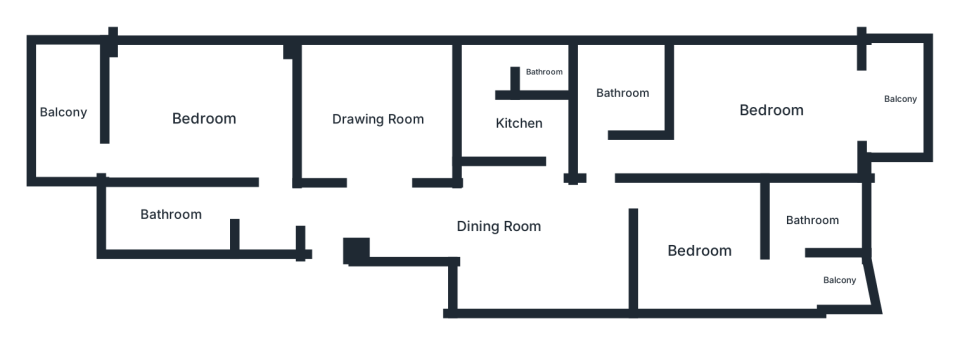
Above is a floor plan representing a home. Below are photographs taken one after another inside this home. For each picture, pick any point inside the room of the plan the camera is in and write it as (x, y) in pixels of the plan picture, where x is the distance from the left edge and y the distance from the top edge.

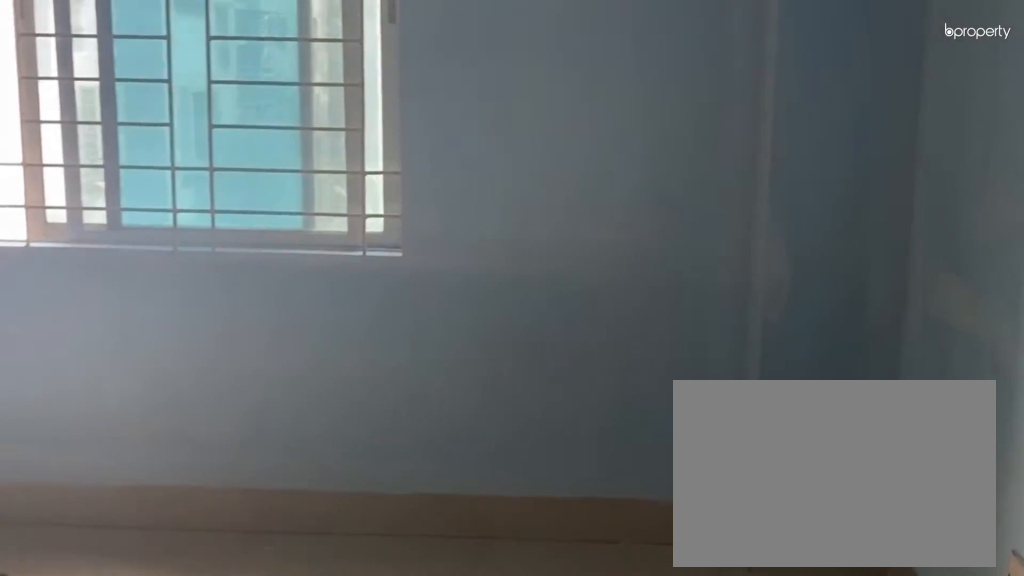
(203, 118)
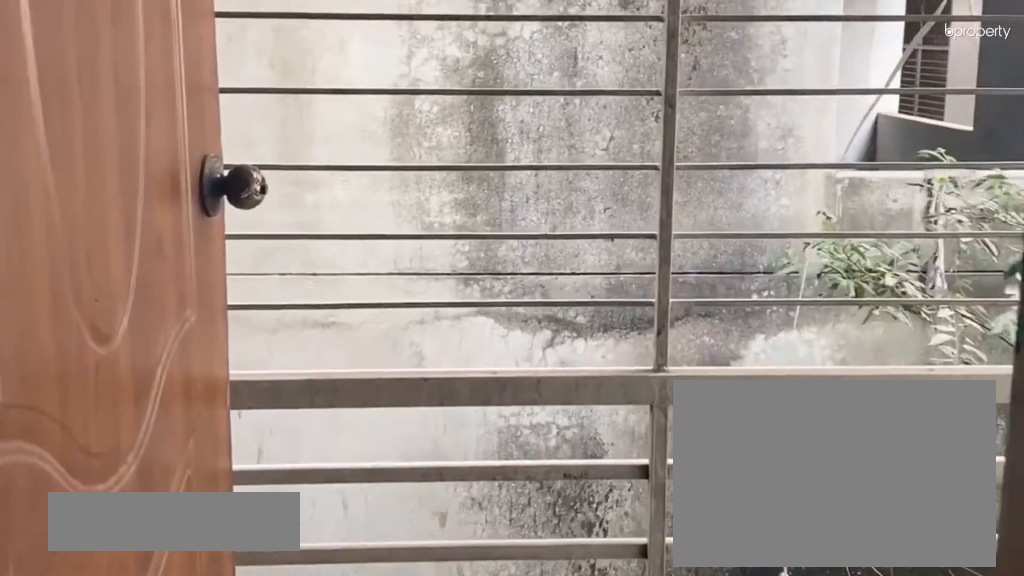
(62, 112)
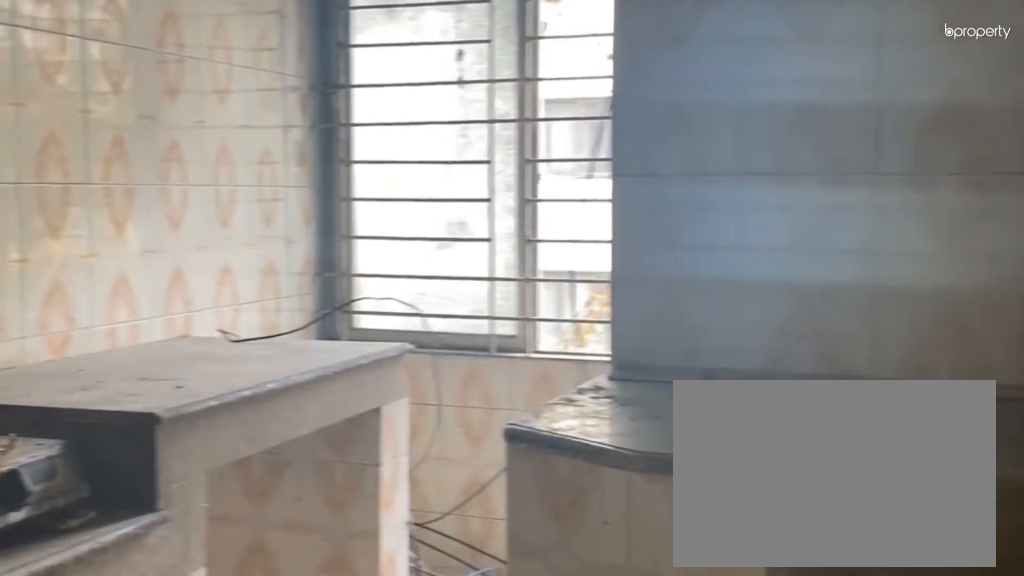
(518, 123)
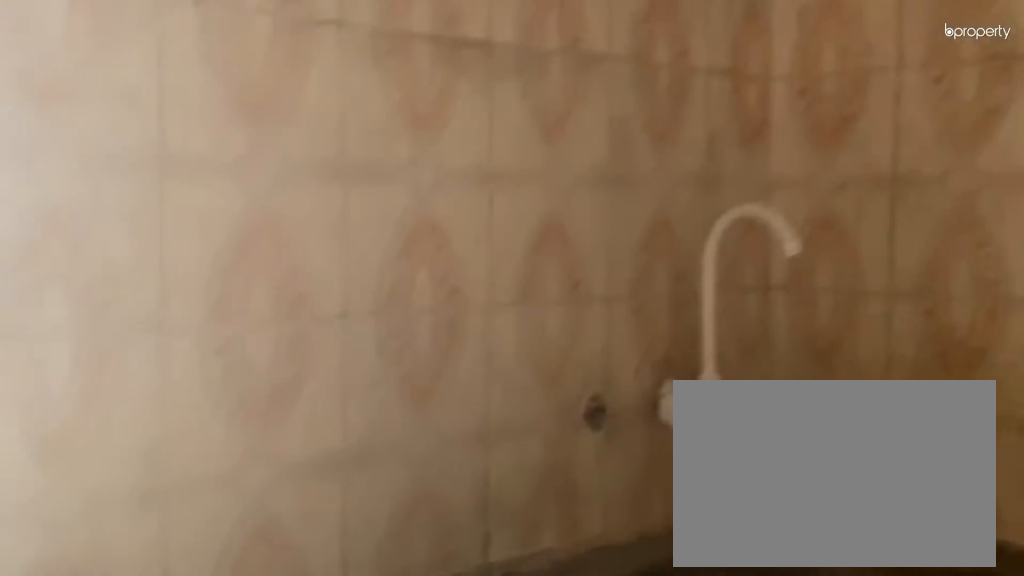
(518, 123)
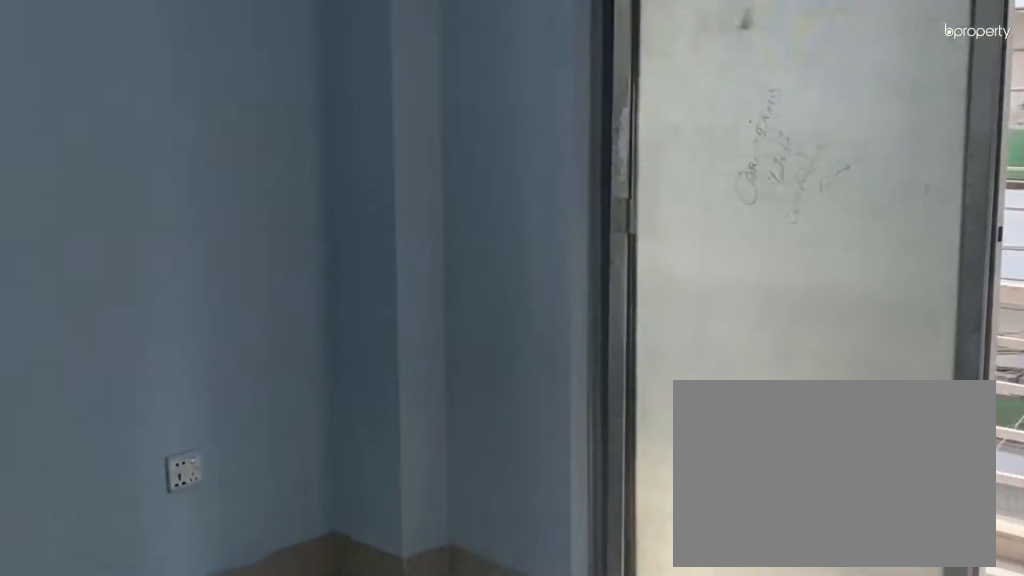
(769, 109)
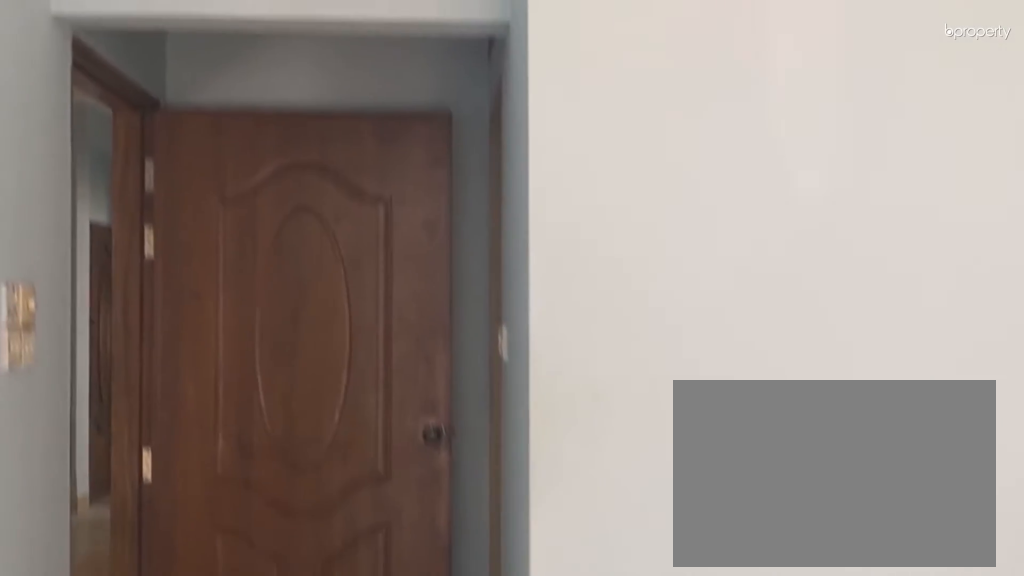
(769, 109)
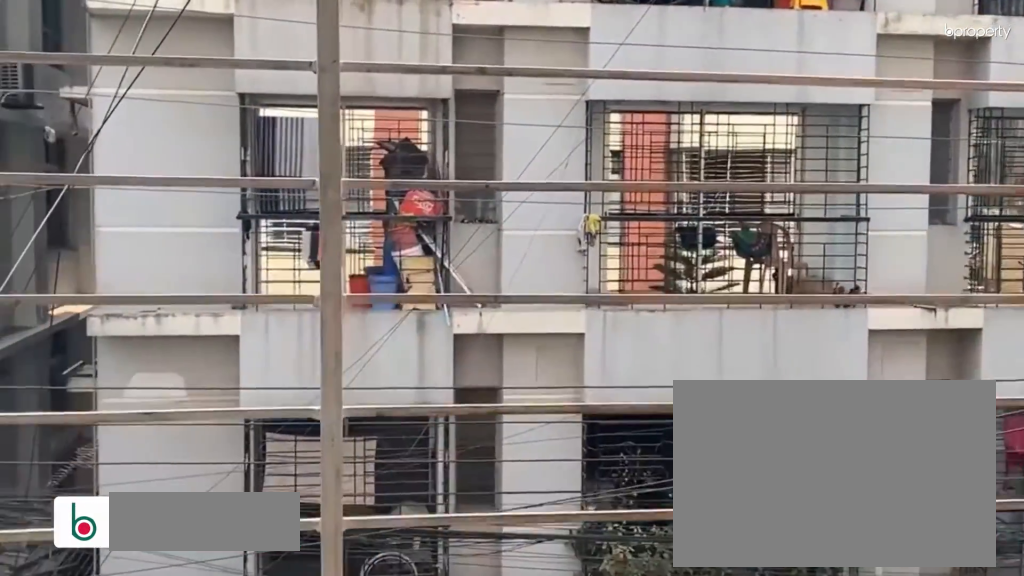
(898, 96)
